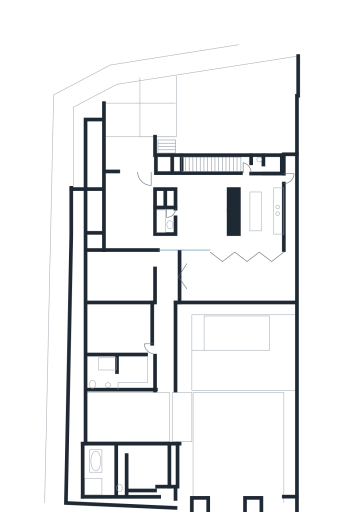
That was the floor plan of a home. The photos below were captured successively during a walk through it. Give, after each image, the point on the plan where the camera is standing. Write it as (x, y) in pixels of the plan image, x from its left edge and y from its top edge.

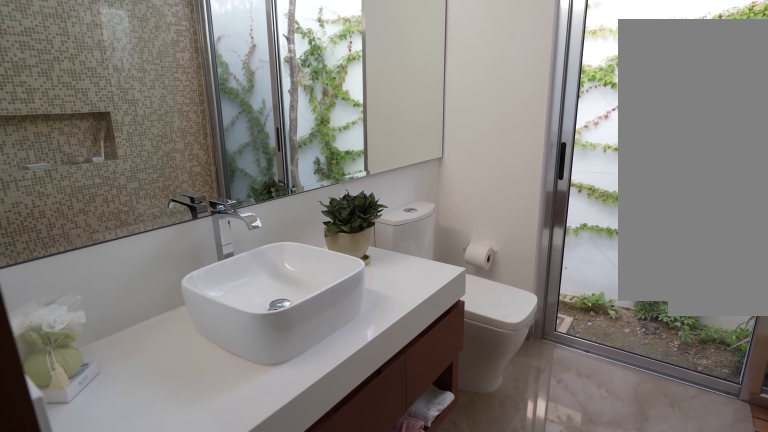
(110, 375)
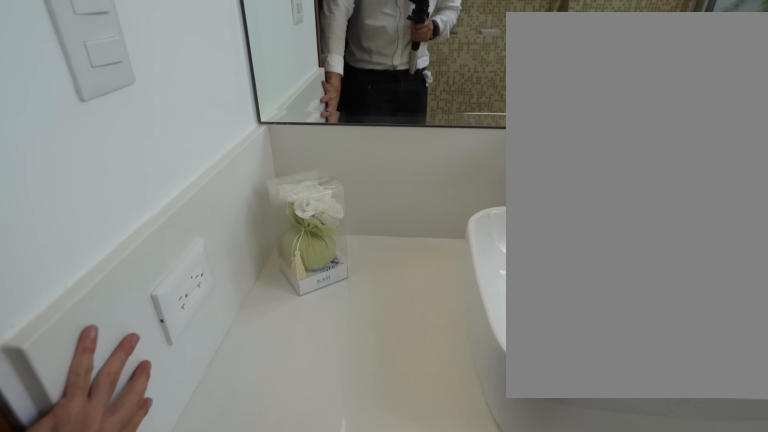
(108, 375)
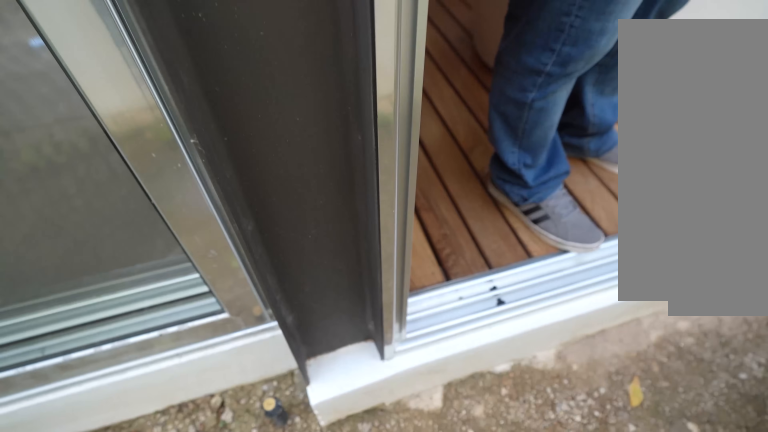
(76, 441)
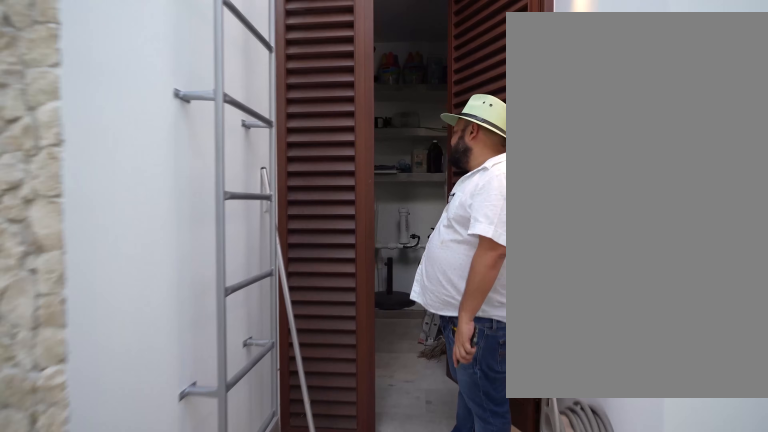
(184, 504)
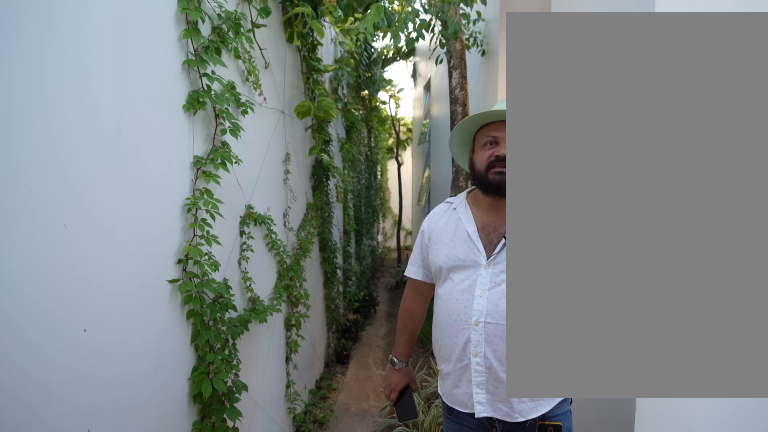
(179, 505)
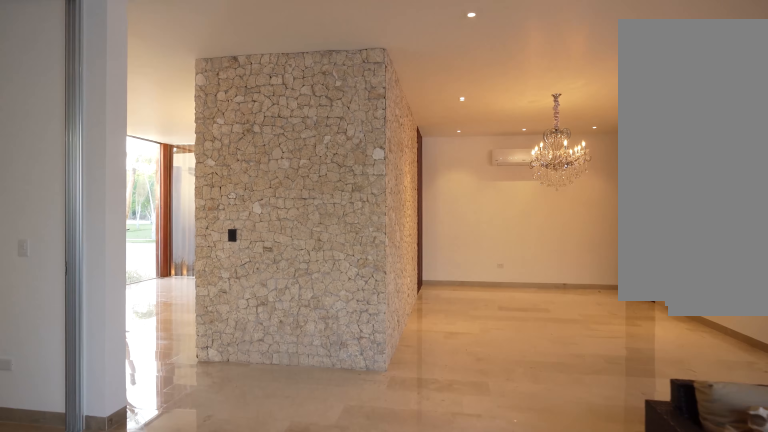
(184, 275)
